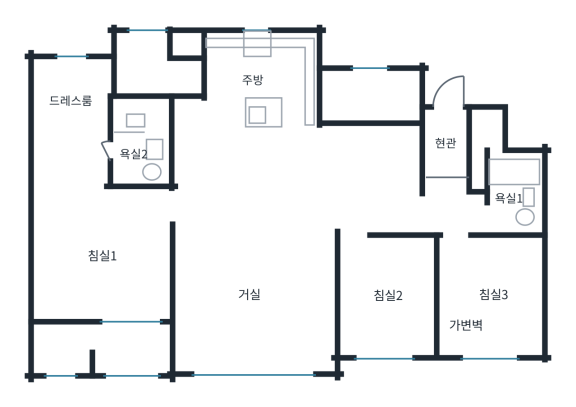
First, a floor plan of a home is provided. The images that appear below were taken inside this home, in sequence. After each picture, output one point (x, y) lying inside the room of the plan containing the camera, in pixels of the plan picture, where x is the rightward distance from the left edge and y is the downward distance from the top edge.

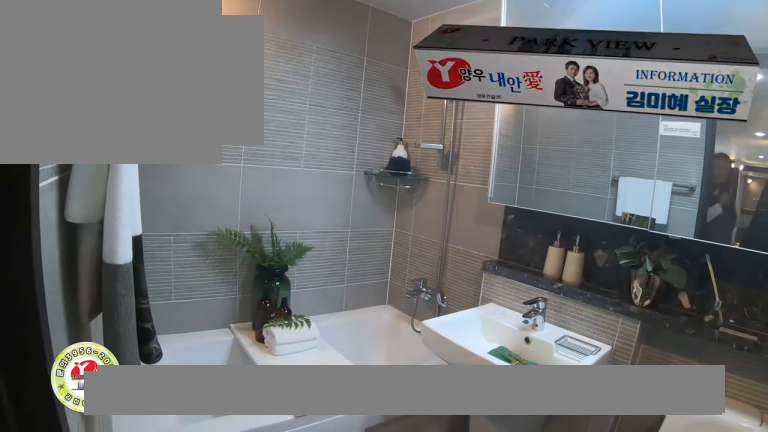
(512, 195)
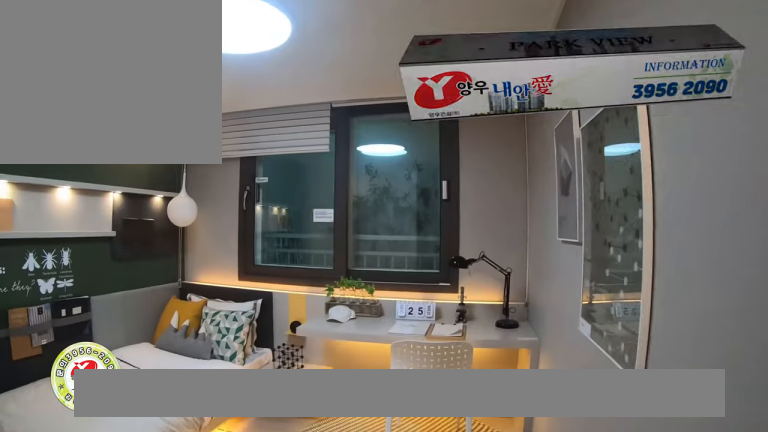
(488, 296)
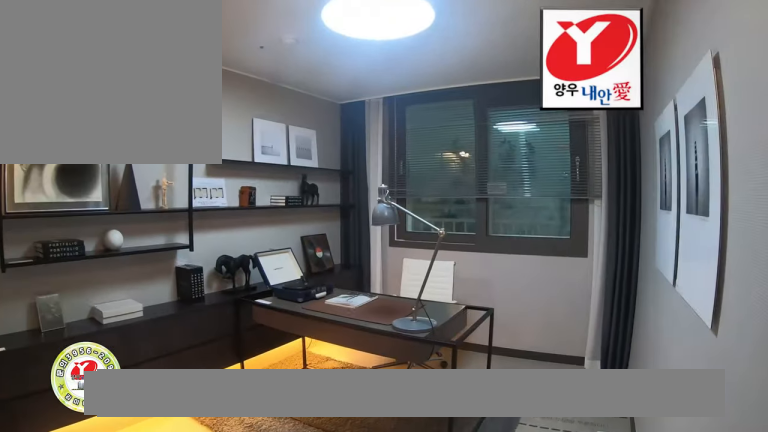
(387, 305)
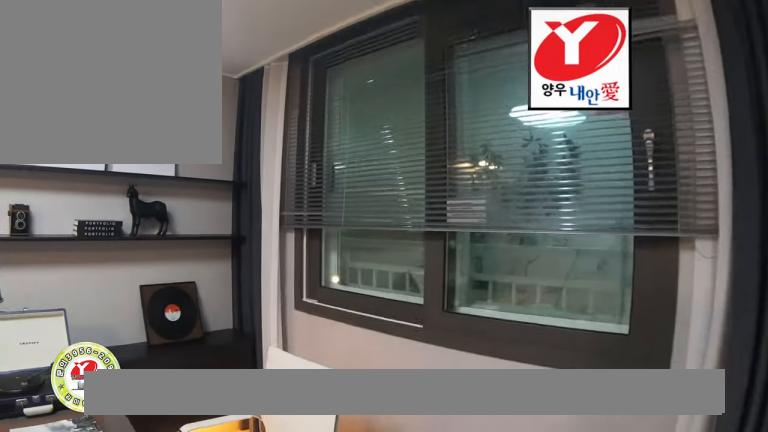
(387, 305)
